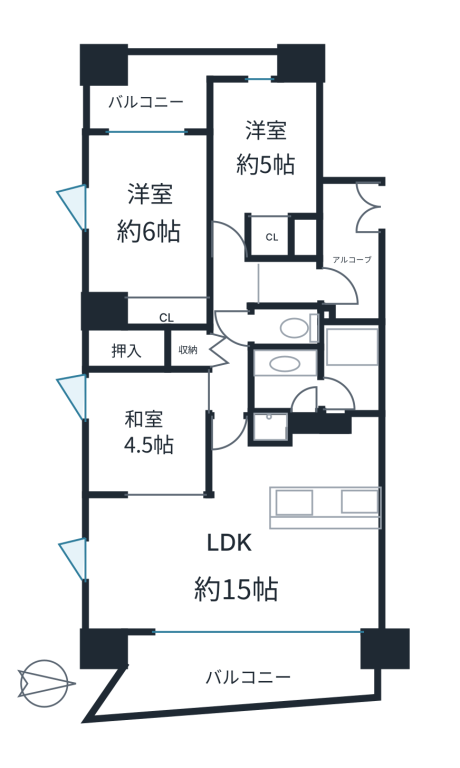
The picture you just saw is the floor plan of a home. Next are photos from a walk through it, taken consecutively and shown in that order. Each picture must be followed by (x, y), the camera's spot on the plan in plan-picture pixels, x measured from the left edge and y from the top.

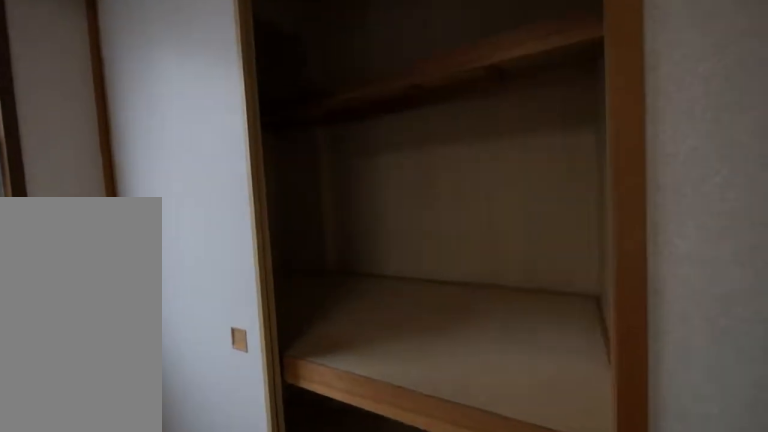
(133, 448)
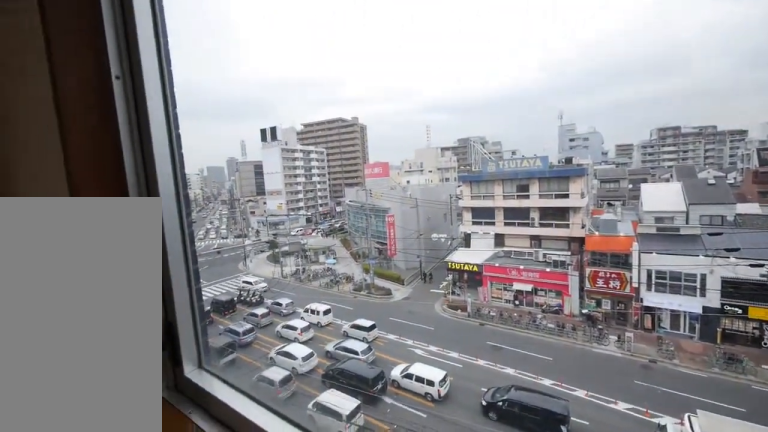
(132, 448)
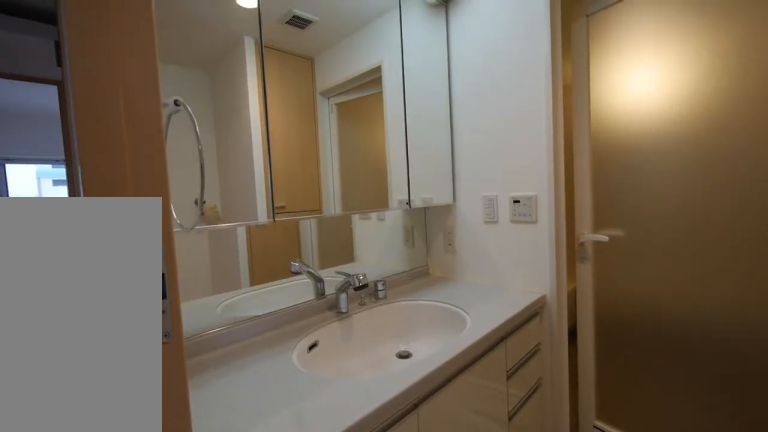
(300, 384)
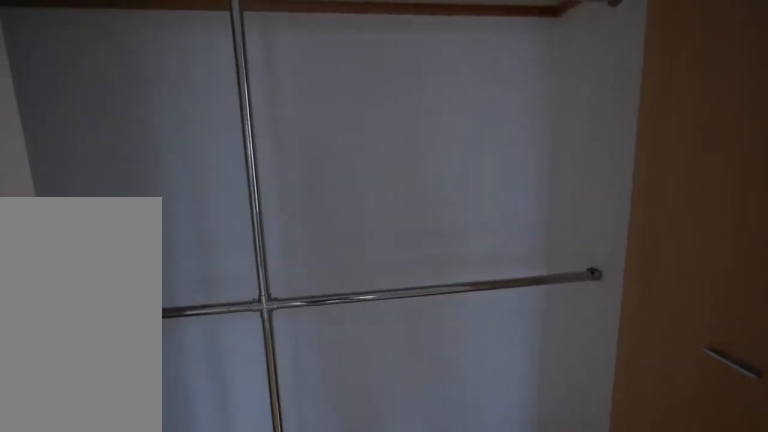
(132, 252)
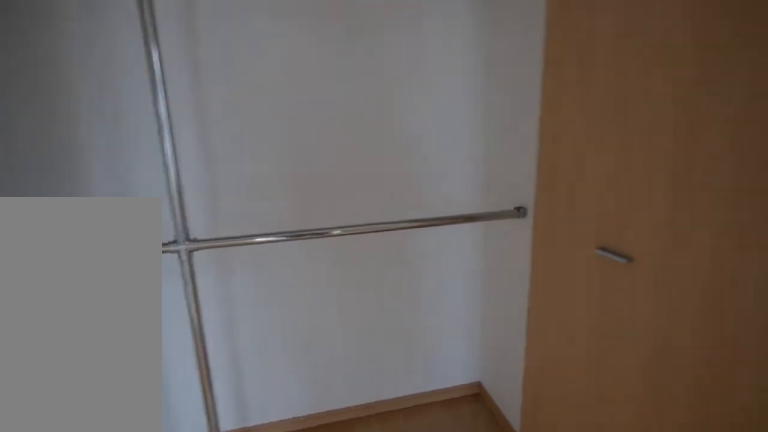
(133, 252)
